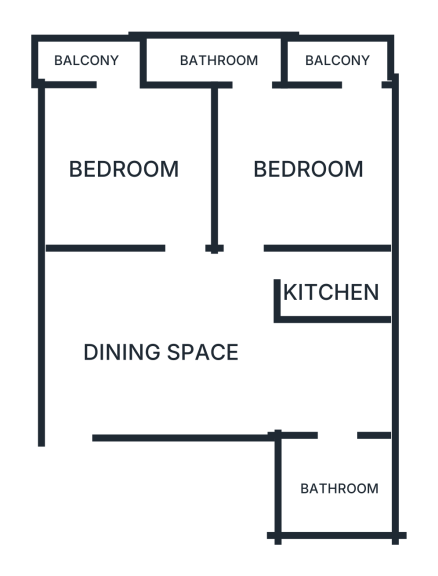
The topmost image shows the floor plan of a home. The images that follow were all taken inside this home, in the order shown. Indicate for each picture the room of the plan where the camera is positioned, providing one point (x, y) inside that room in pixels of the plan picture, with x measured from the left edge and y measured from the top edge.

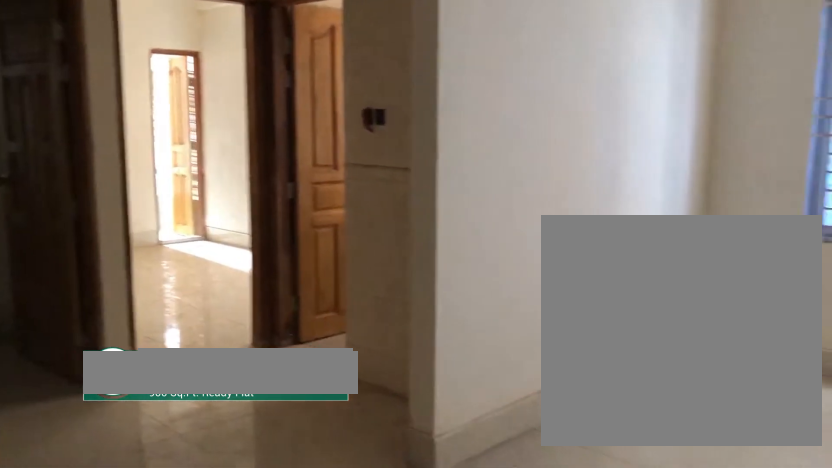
(153, 357)
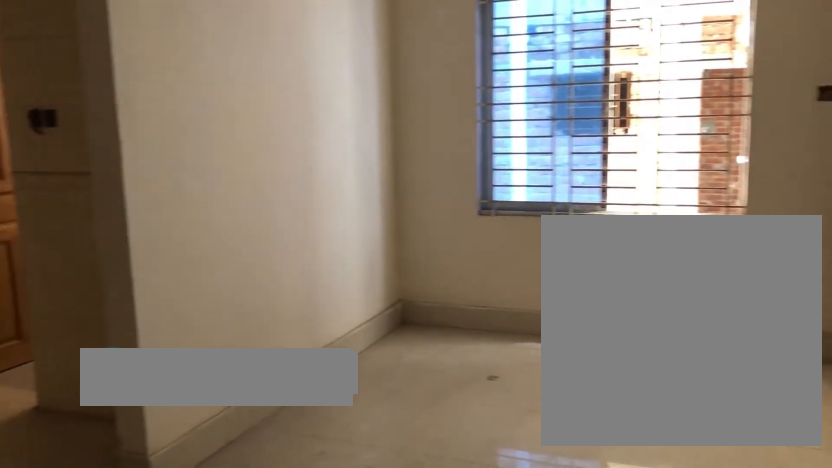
(153, 357)
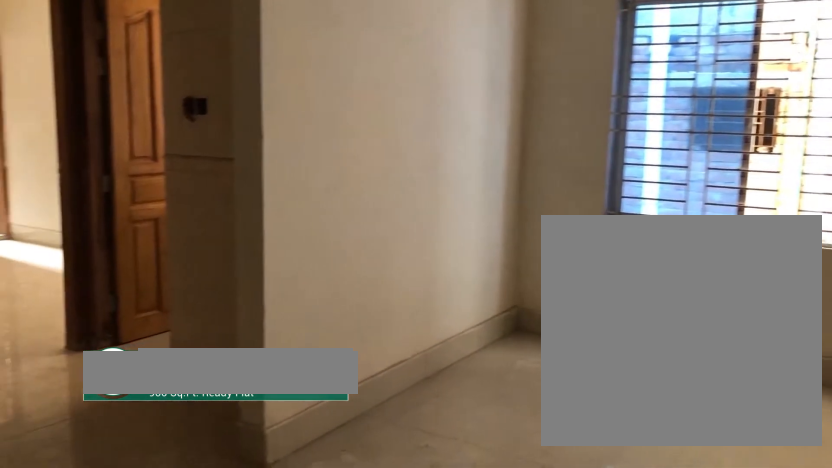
(153, 357)
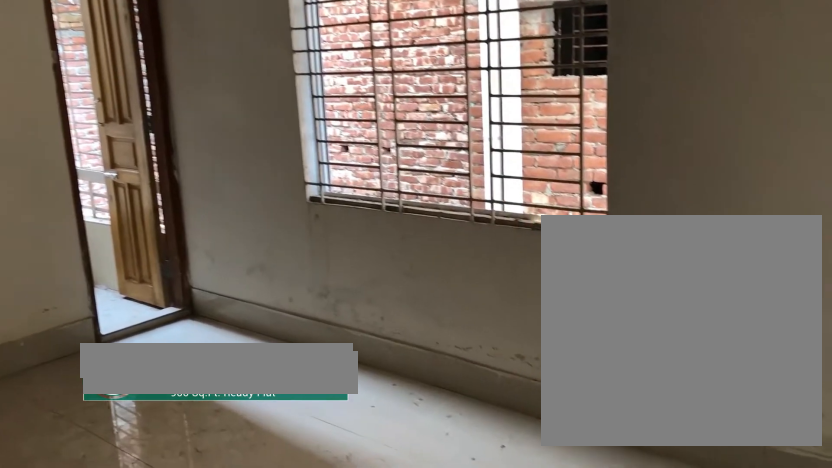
(311, 173)
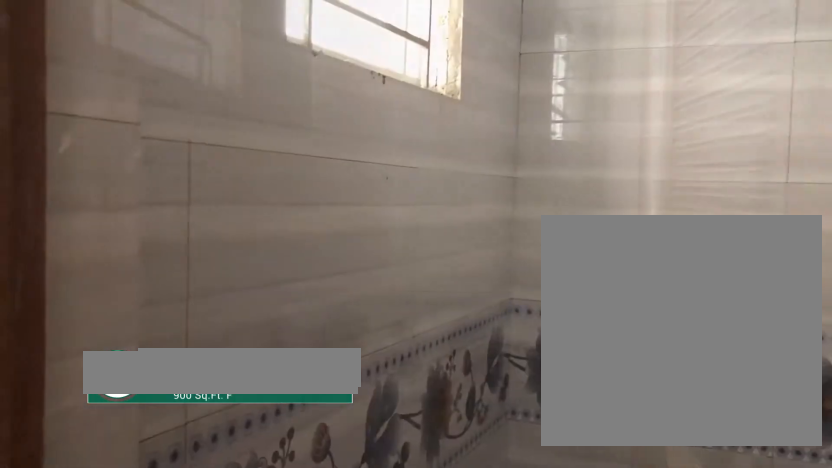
(330, 499)
